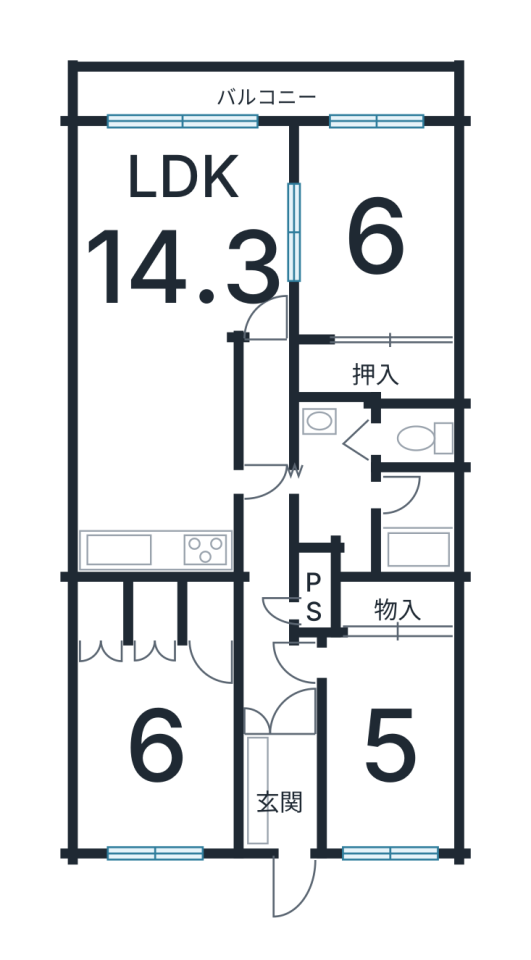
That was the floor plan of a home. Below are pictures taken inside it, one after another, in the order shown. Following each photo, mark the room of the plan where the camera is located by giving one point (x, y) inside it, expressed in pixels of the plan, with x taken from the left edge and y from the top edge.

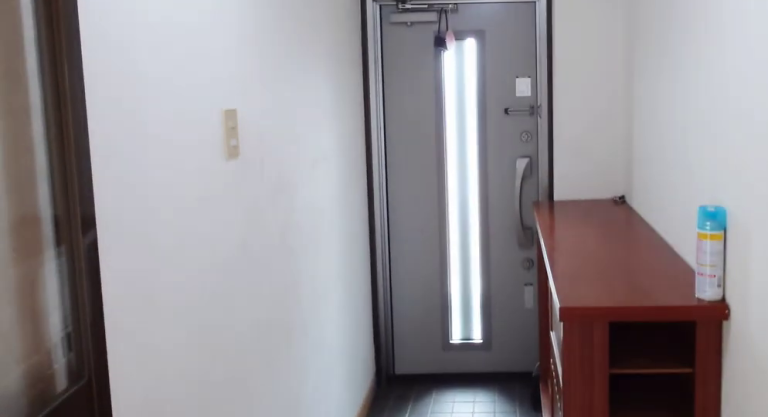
(274, 802)
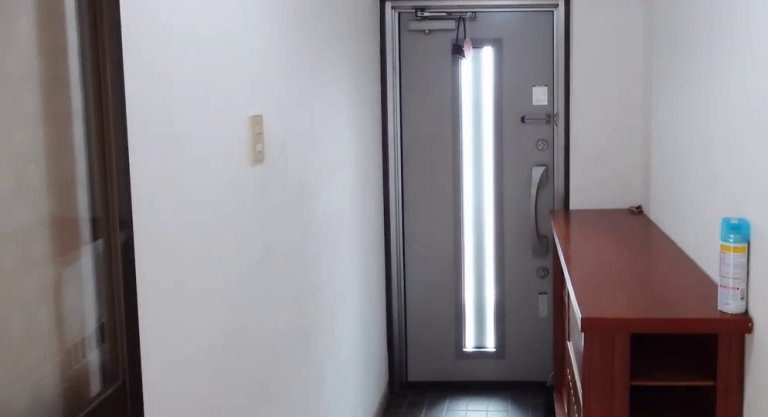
(274, 802)
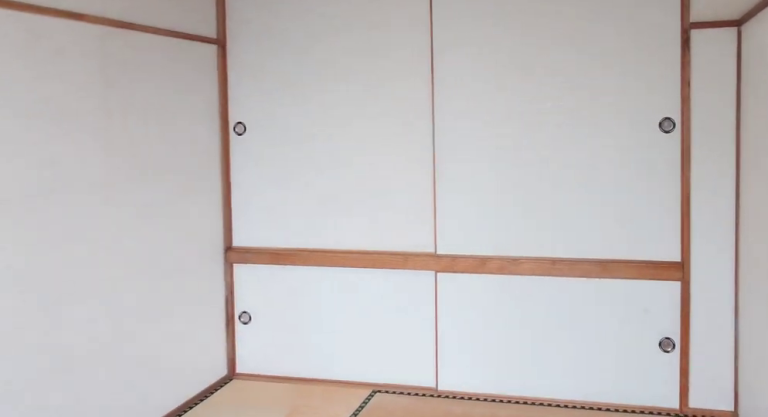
(387, 235)
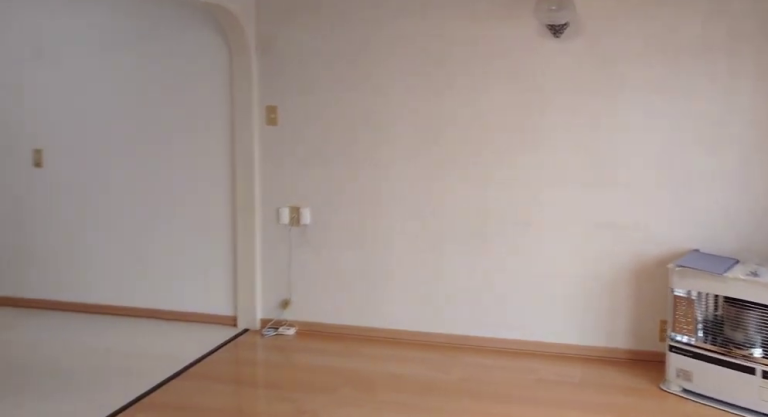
(188, 289)
